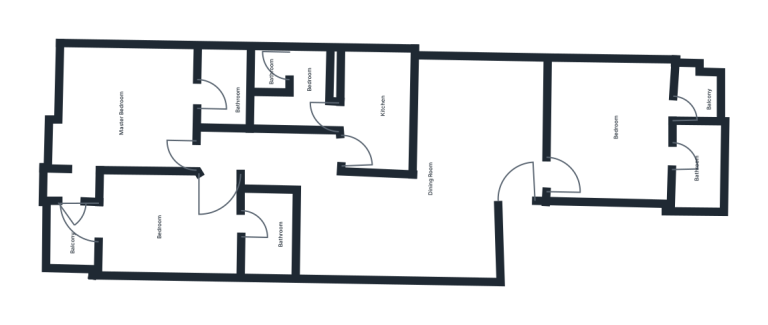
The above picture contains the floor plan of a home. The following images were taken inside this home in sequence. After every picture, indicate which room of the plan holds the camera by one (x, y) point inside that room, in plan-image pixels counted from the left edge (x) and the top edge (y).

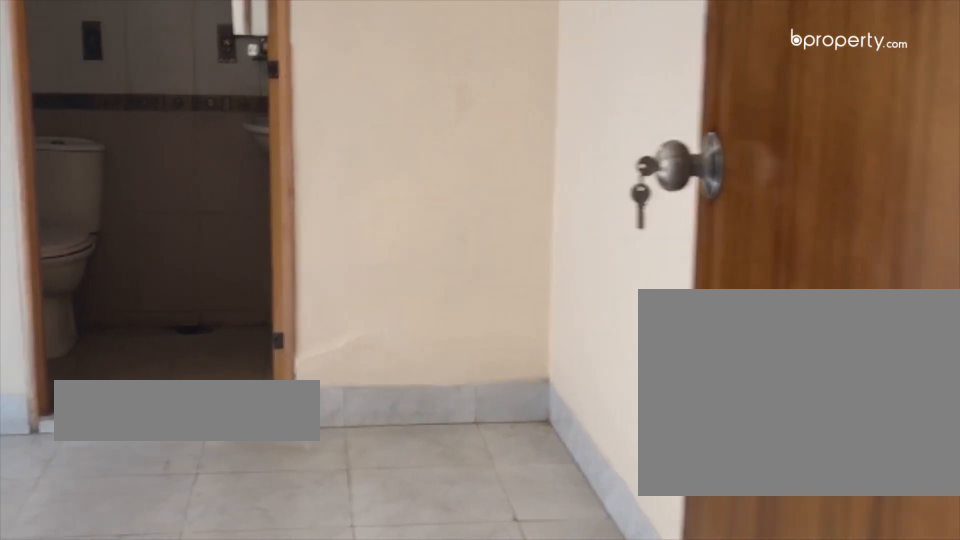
(615, 135)
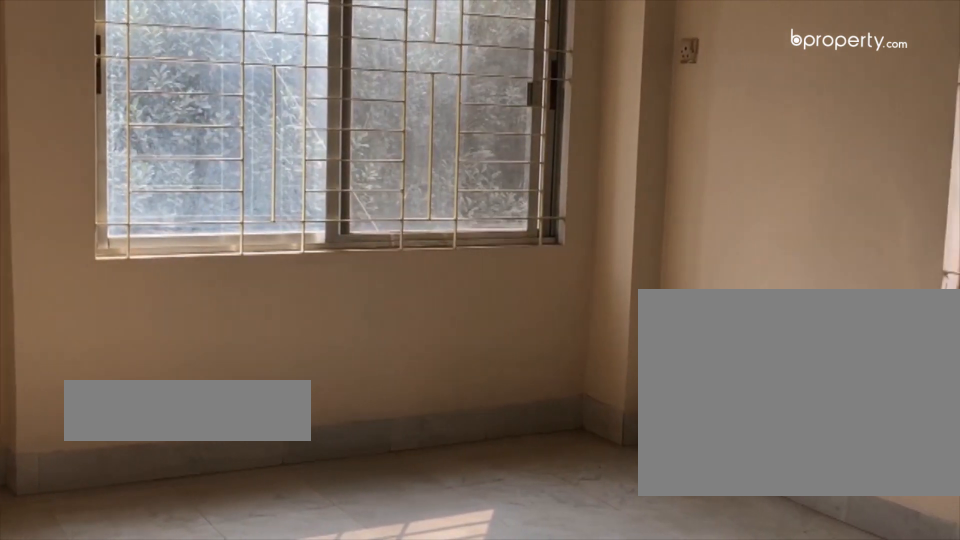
(118, 110)
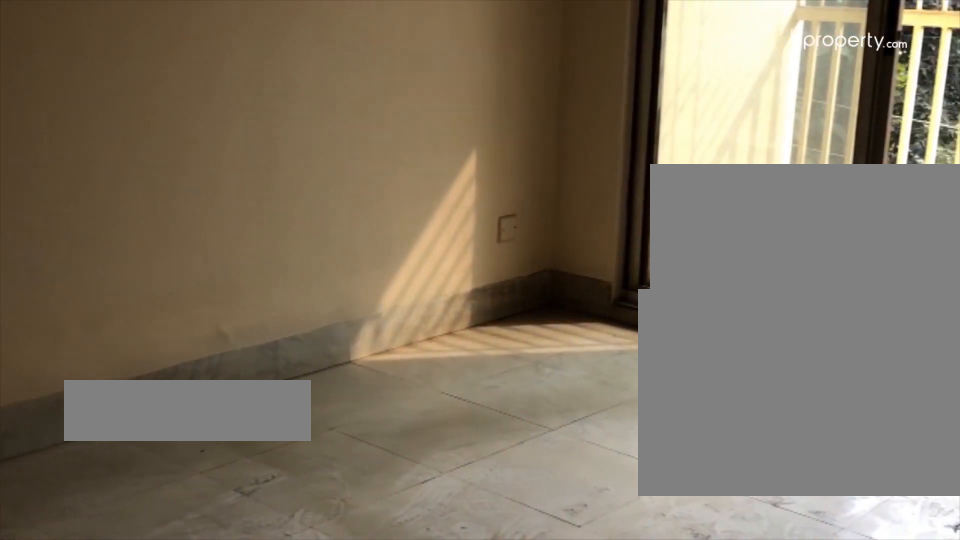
(167, 220)
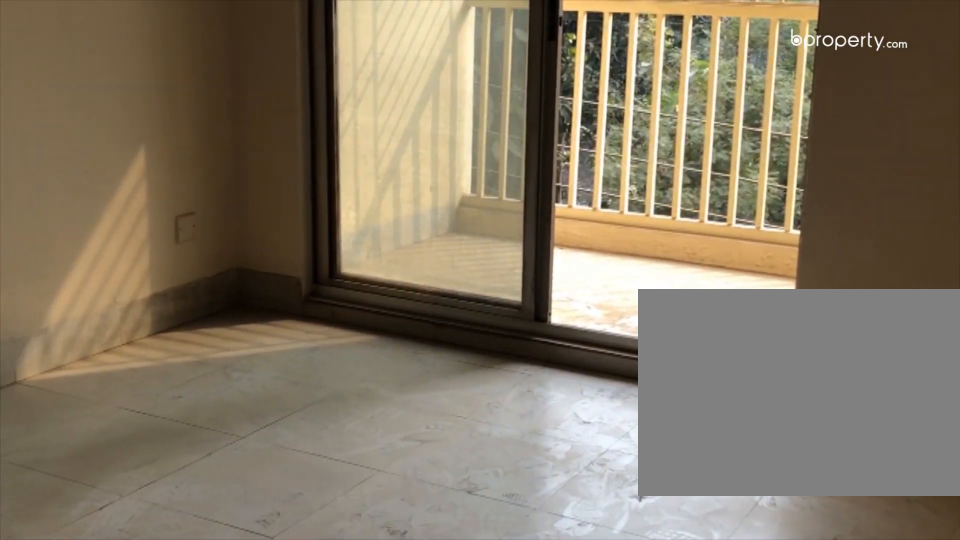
(167, 220)
